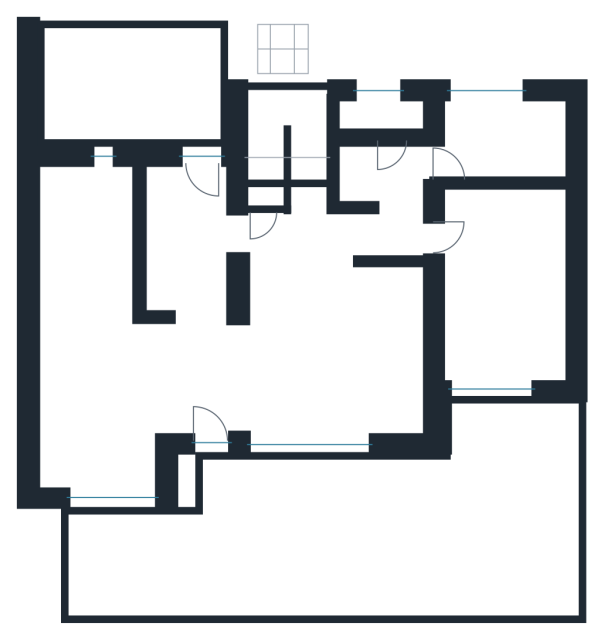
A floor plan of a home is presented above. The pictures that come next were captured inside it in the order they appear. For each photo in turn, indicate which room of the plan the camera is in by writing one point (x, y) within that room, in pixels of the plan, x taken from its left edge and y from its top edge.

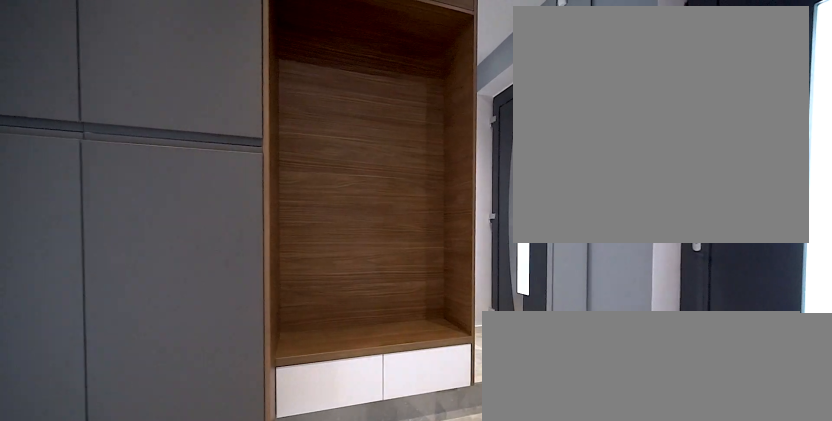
(184, 243)
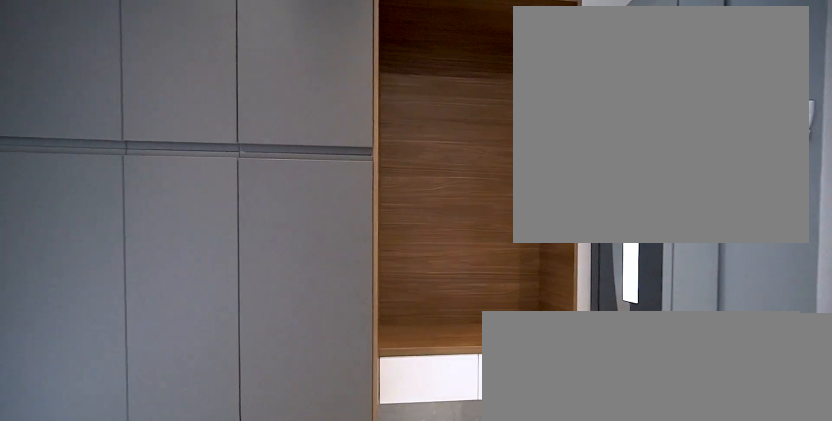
(184, 242)
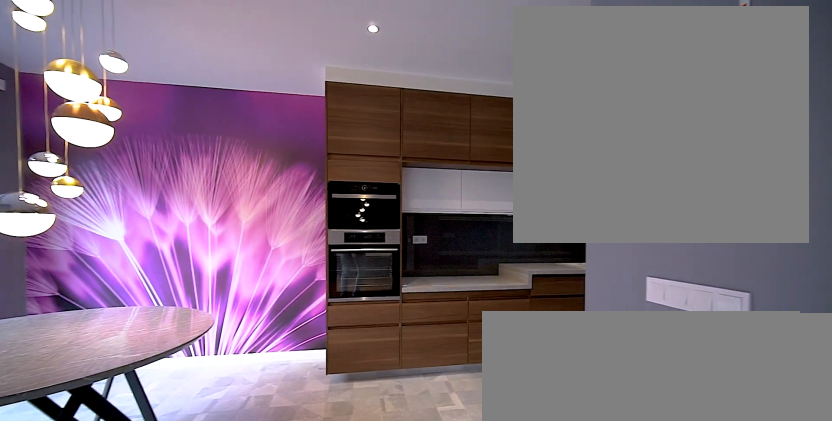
(100, 411)
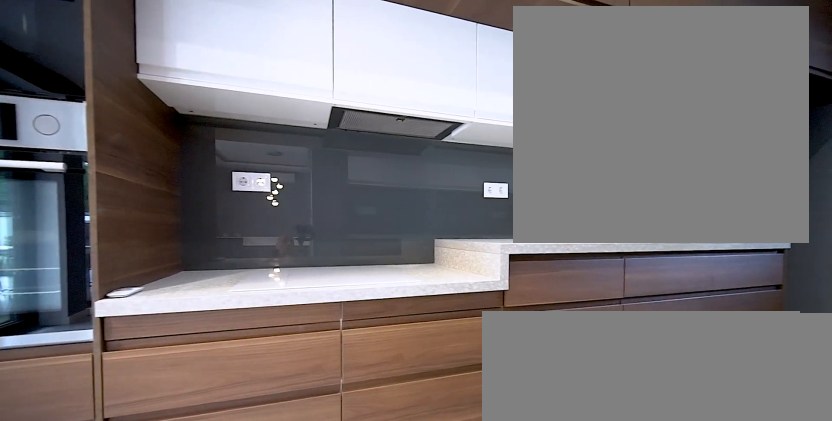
(89, 279)
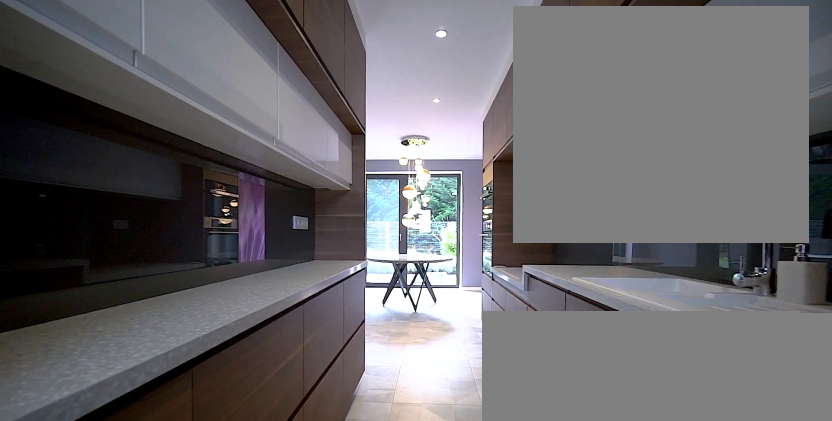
(89, 279)
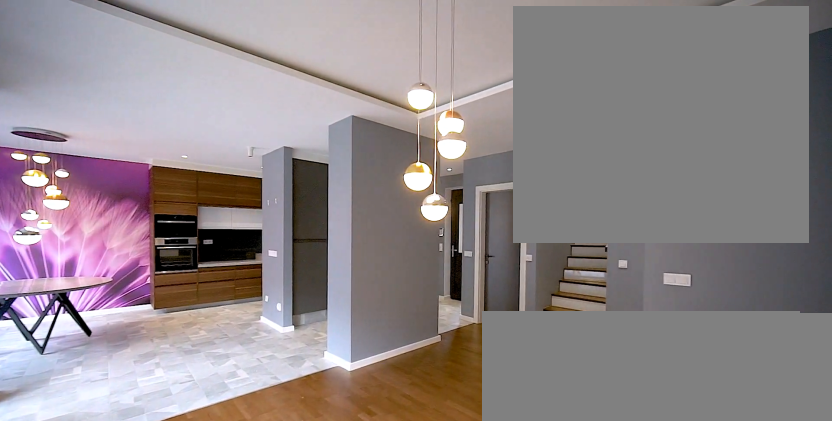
(330, 355)
